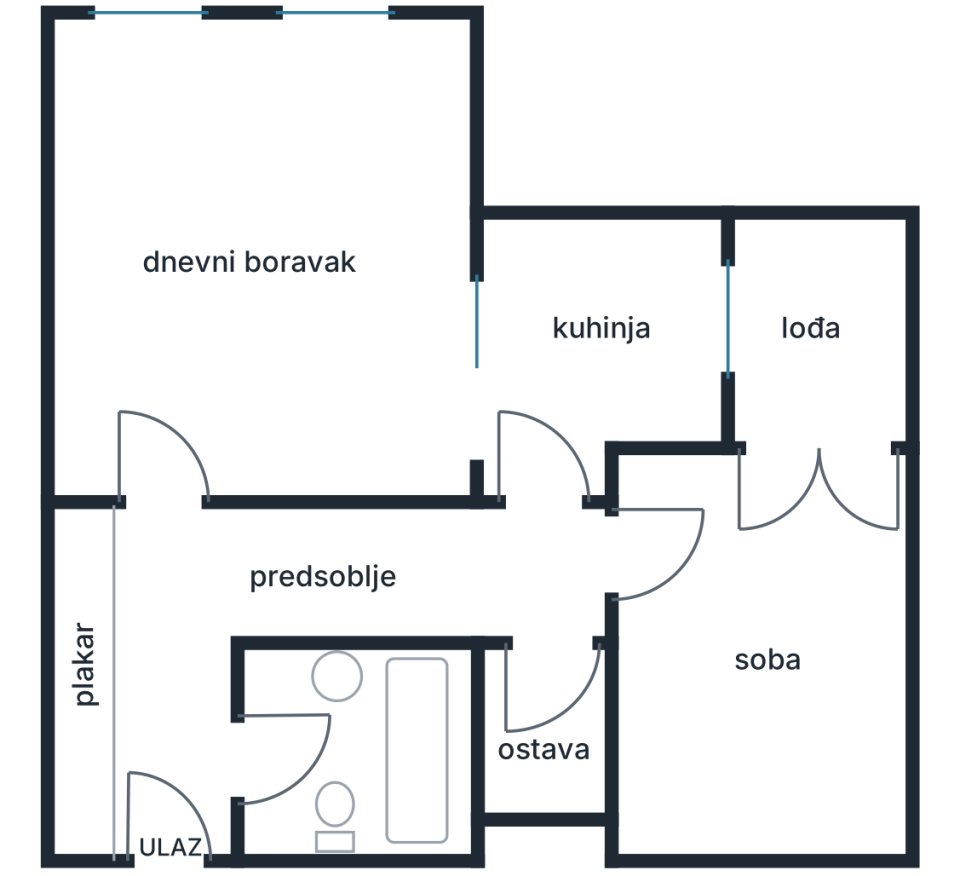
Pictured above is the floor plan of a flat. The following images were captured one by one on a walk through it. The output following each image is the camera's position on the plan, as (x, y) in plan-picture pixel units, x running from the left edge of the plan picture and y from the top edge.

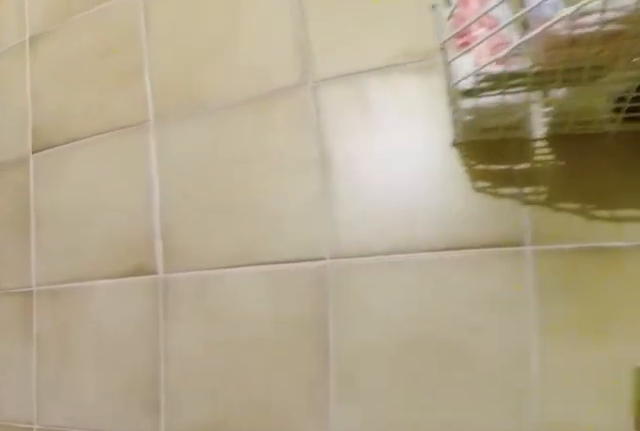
(321, 762)
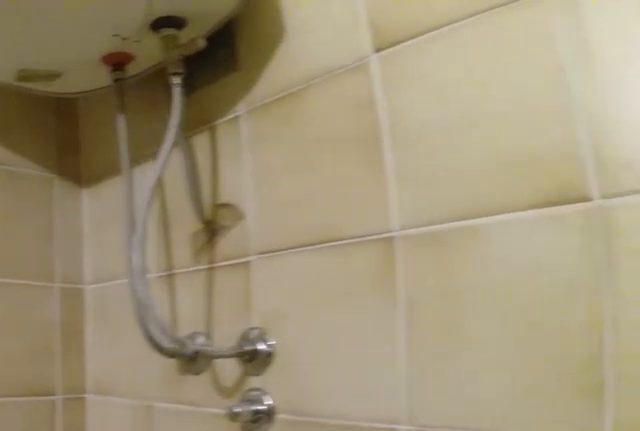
(370, 786)
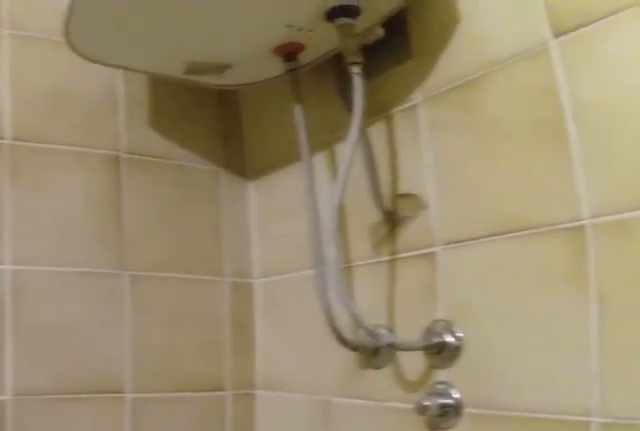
(371, 793)
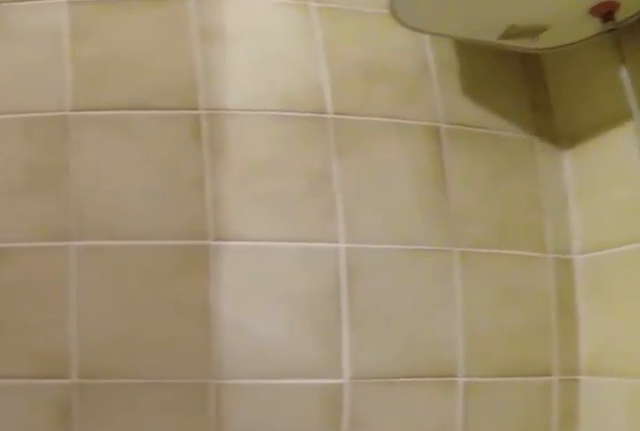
(377, 806)
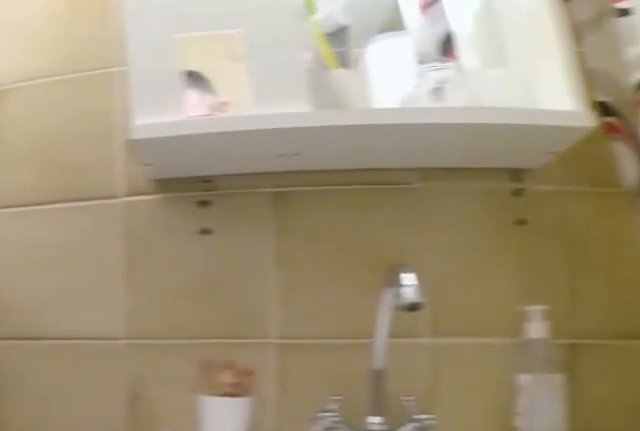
(429, 805)
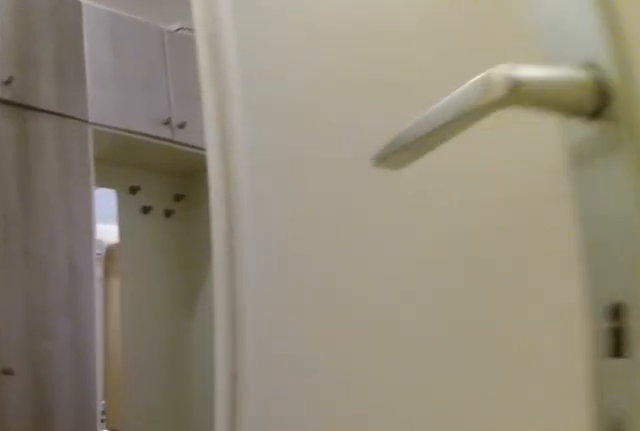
(371, 779)
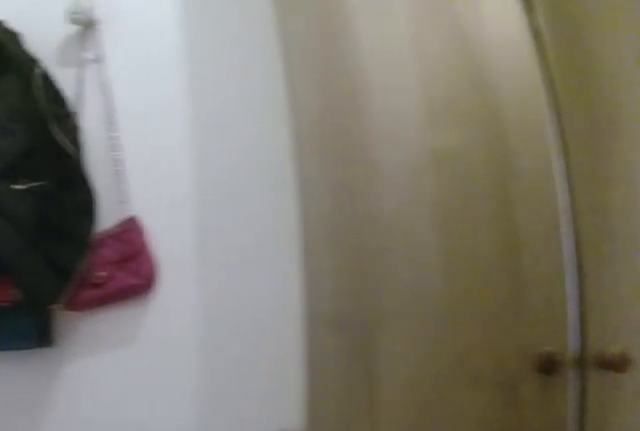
(204, 700)
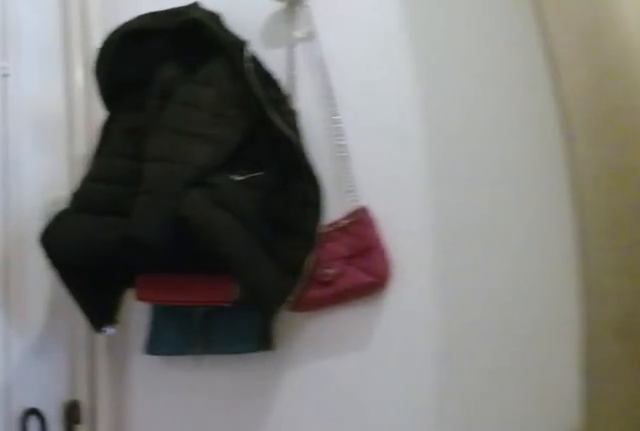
(188, 704)
